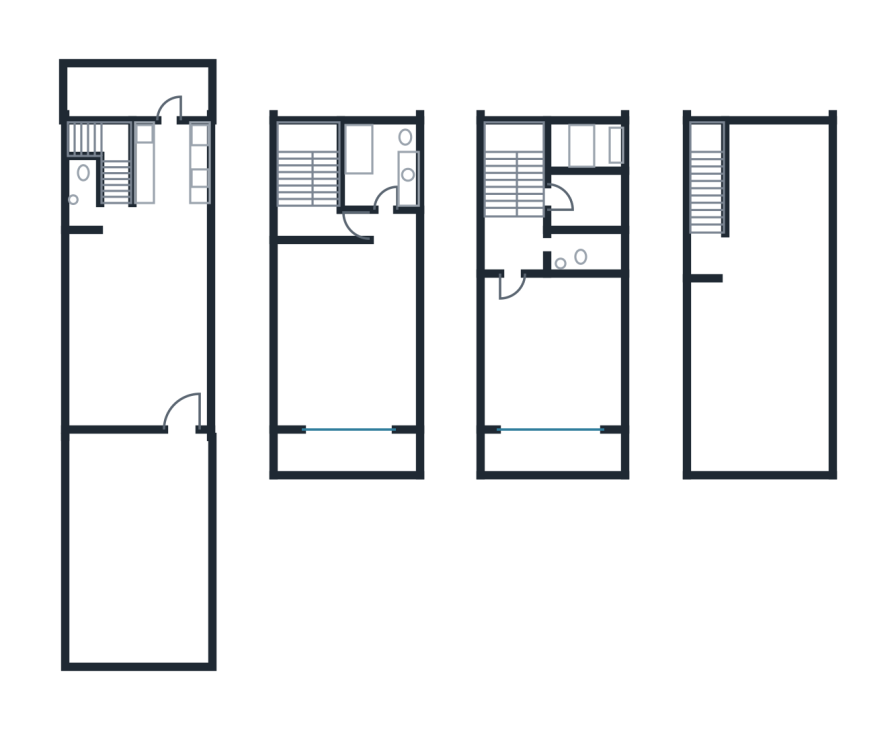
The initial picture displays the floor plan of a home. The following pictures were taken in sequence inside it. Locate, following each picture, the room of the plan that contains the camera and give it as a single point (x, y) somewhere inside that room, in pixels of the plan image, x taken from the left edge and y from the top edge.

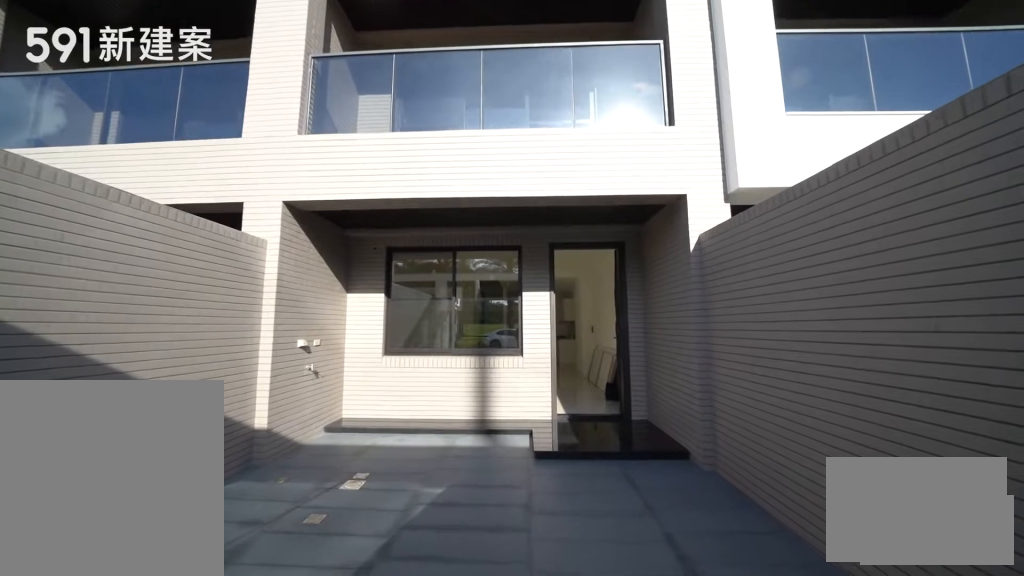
(133, 551)
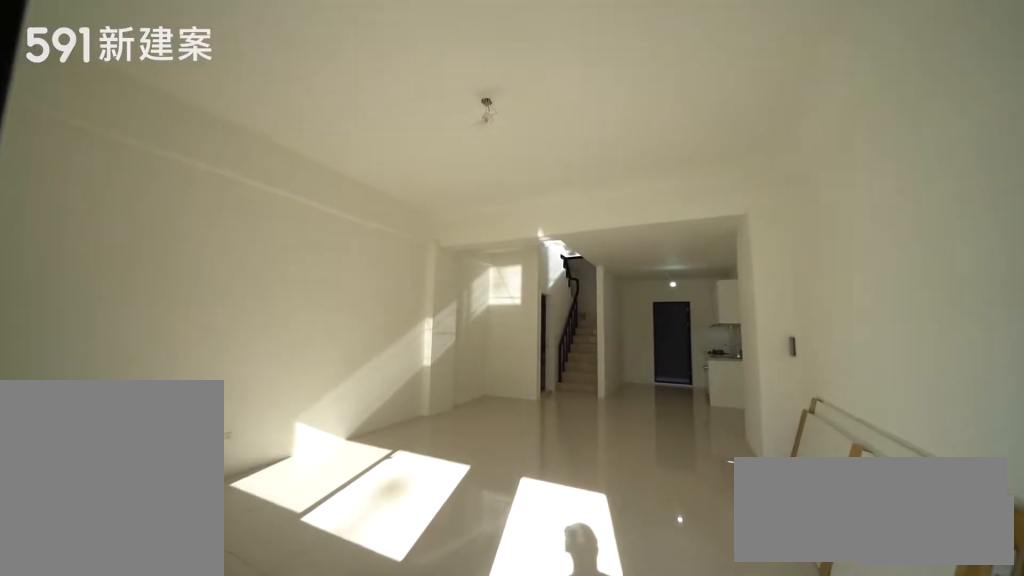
(137, 330)
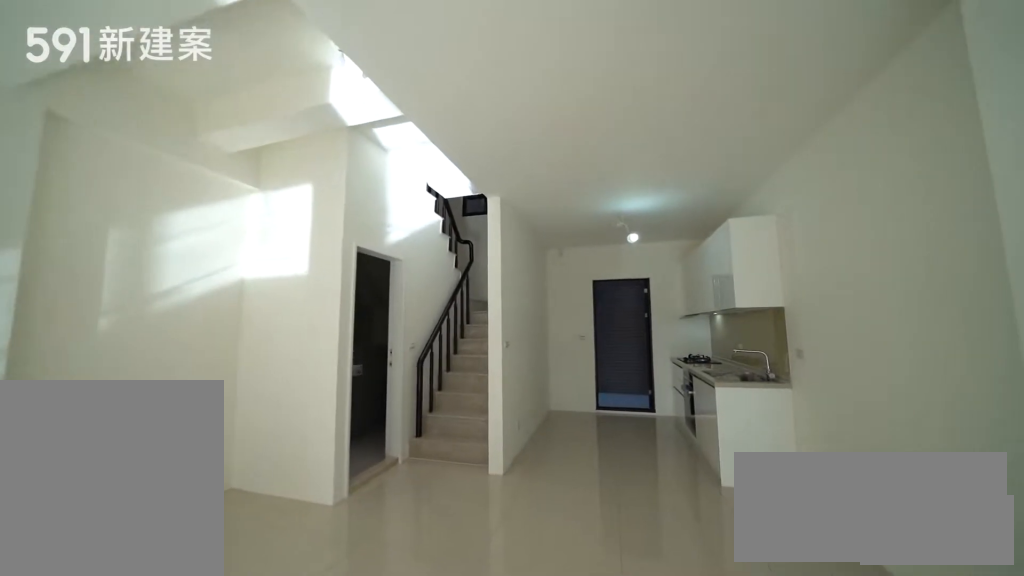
(137, 330)
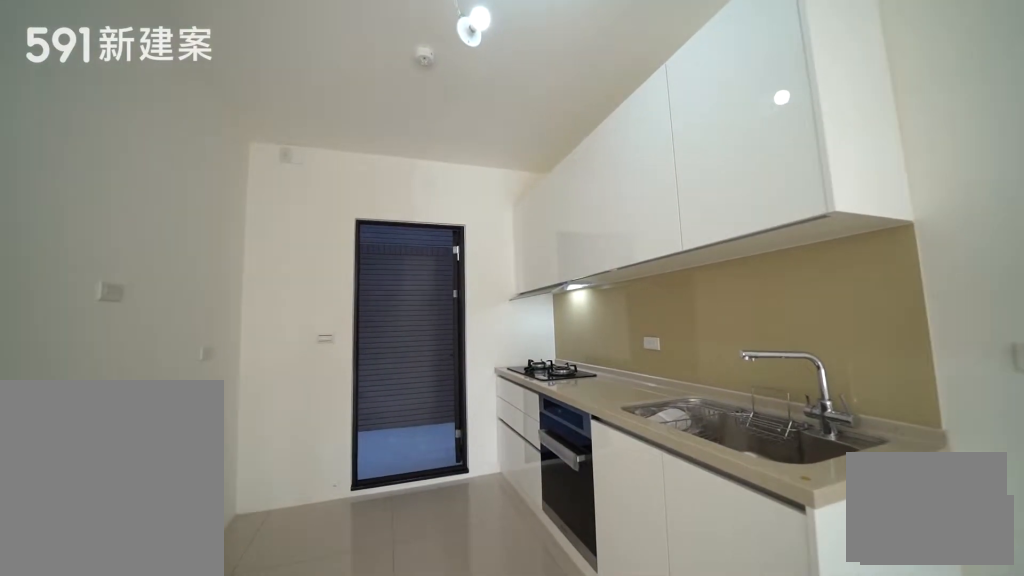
(169, 167)
